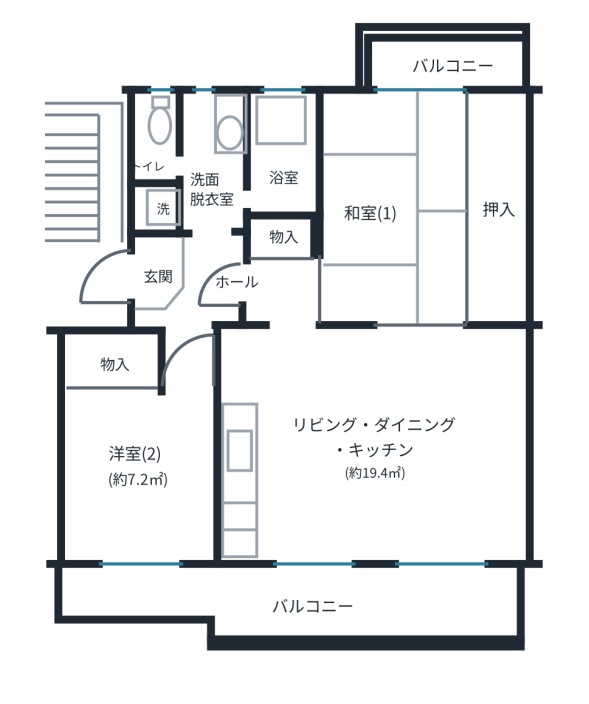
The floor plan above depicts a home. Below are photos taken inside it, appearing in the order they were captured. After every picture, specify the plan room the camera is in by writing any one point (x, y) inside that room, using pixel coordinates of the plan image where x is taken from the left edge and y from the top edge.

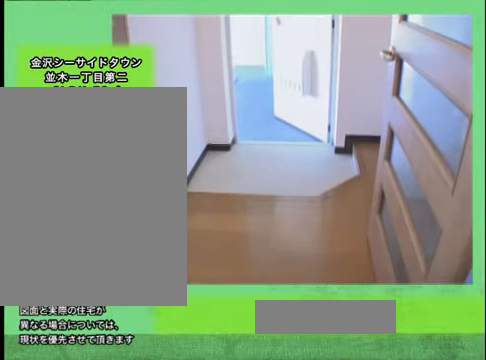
(154, 276)
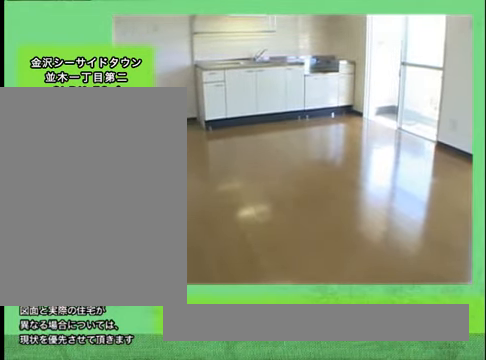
(381, 445)
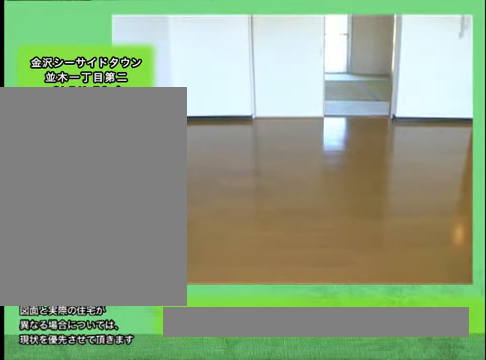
(381, 446)
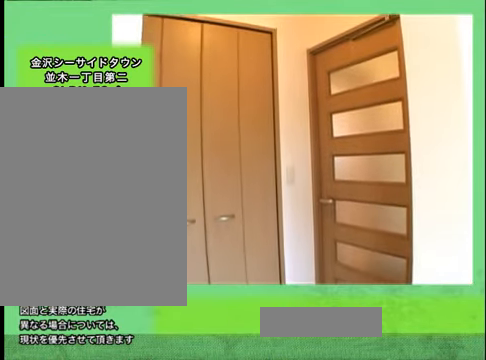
(285, 269)
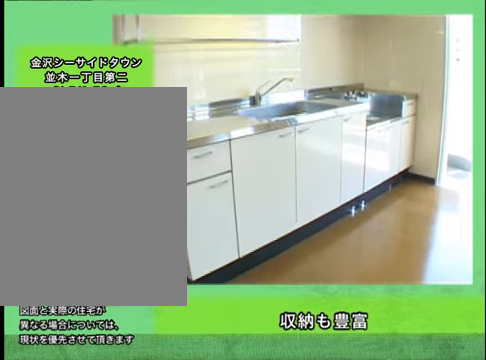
(245, 463)
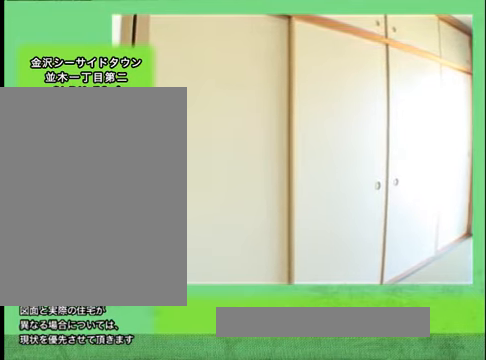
(399, 215)
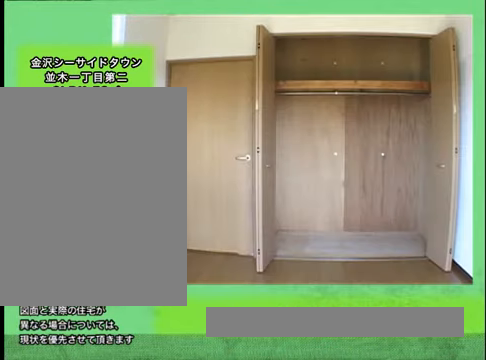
(139, 466)
